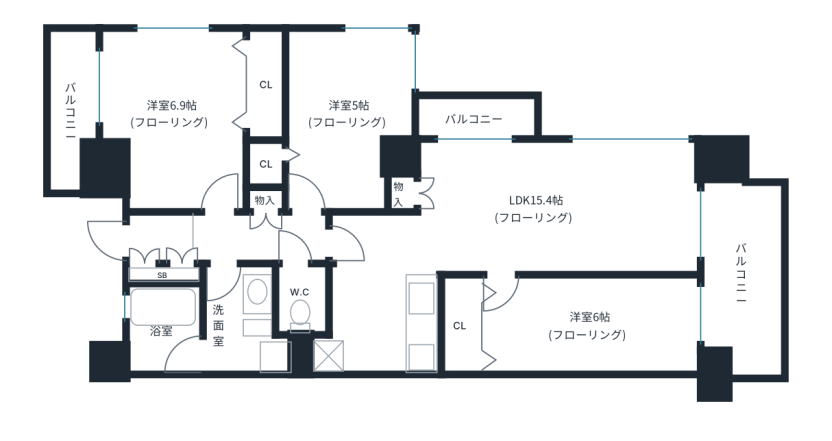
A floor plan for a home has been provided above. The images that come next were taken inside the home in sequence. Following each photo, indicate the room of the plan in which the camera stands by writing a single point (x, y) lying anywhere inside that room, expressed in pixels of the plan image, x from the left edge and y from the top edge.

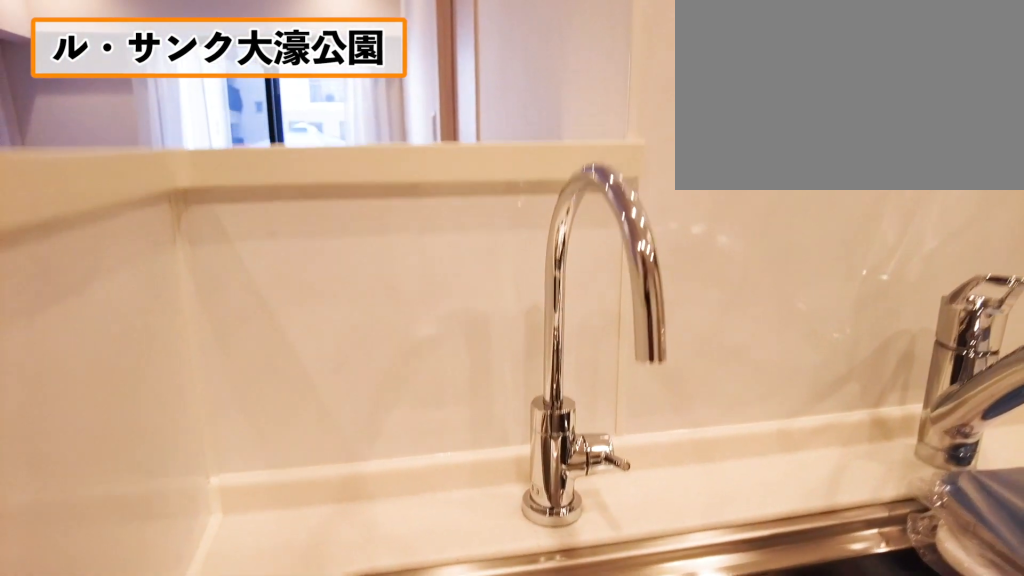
(379, 332)
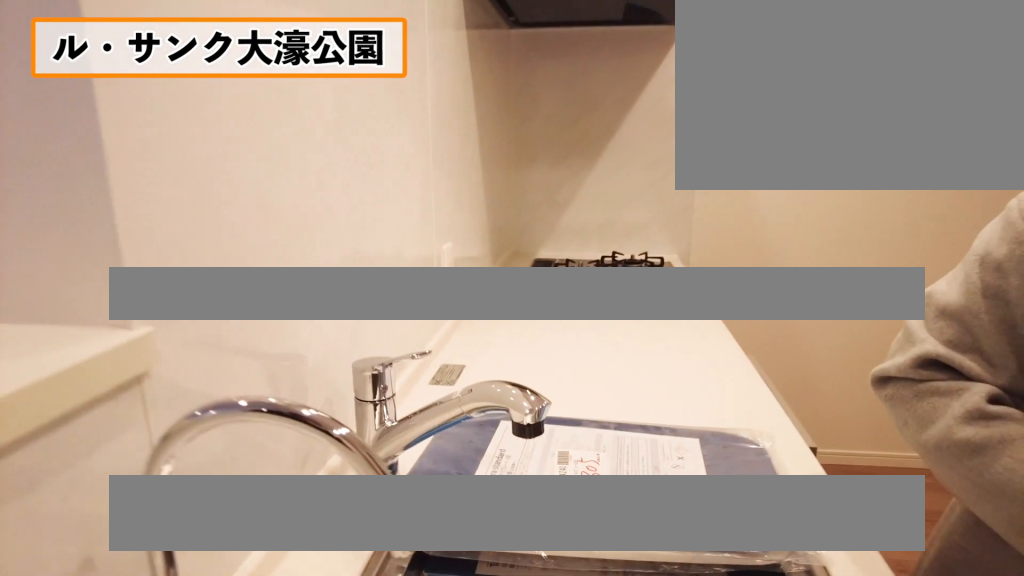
(379, 332)
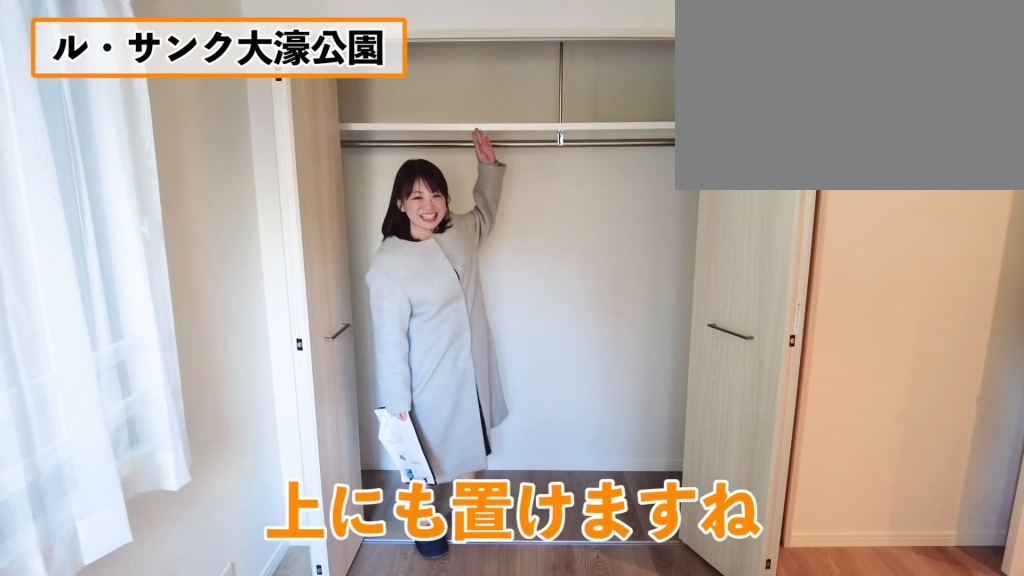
(172, 111)
